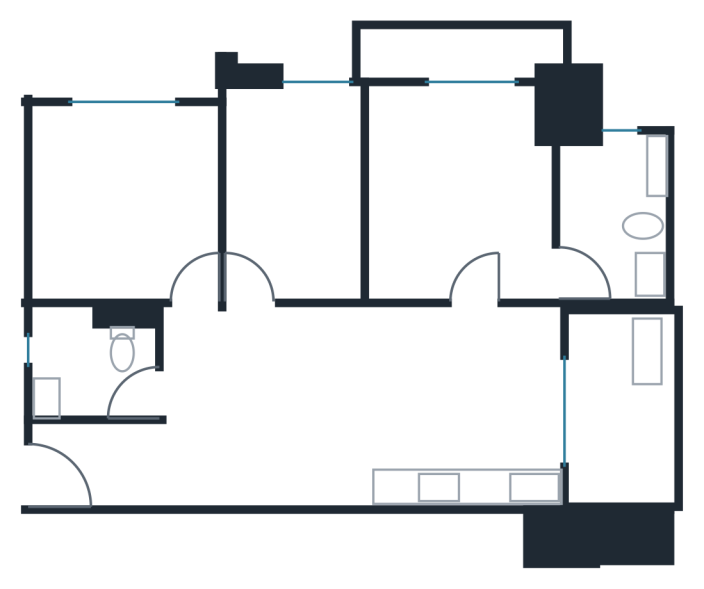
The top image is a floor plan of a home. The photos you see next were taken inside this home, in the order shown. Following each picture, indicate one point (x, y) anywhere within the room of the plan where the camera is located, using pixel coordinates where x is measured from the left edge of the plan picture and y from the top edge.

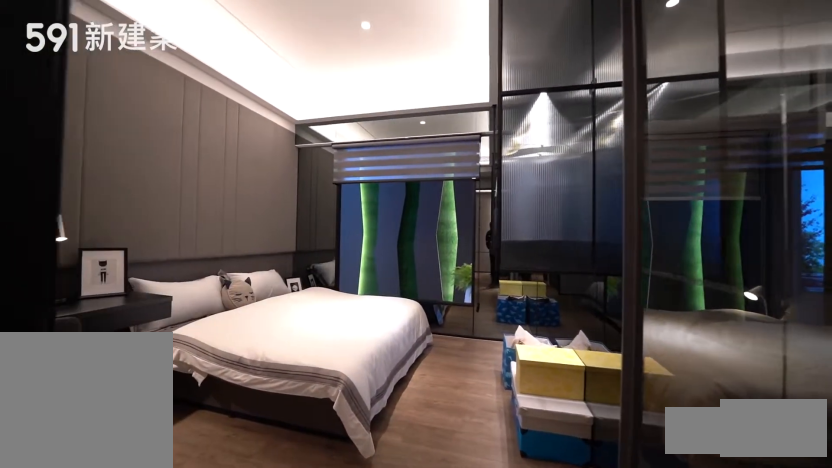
(120, 198)
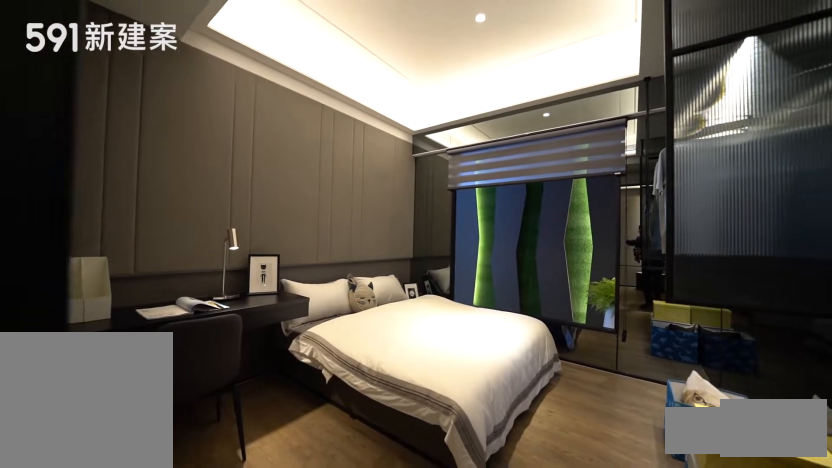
(120, 198)
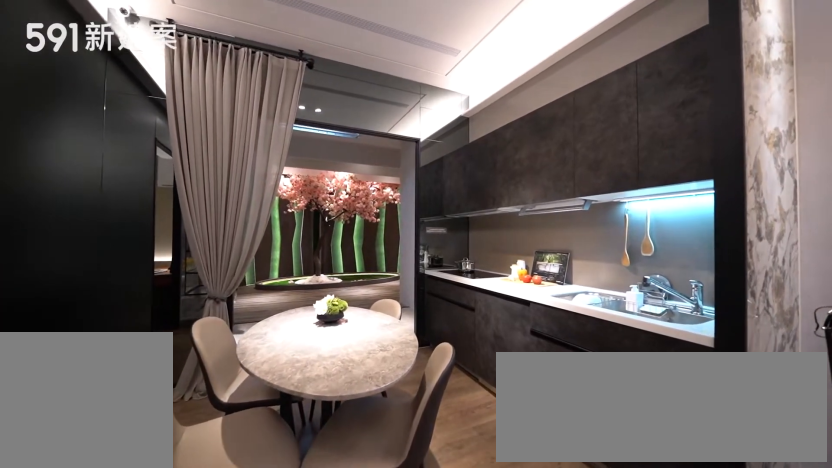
(468, 408)
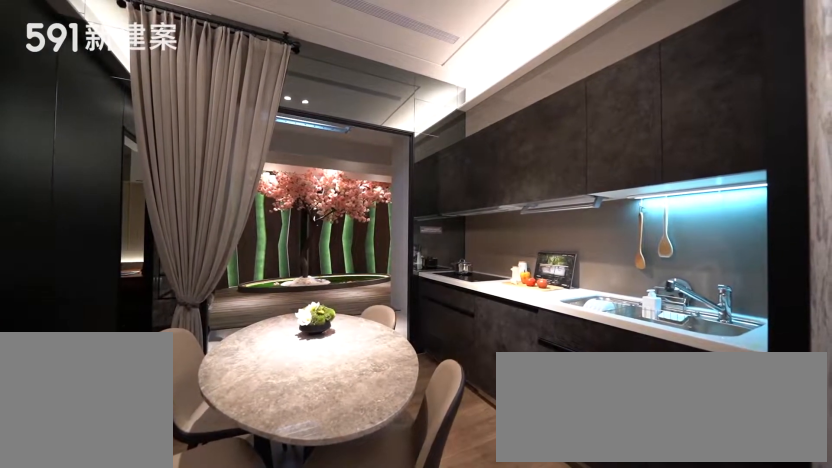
(468, 408)
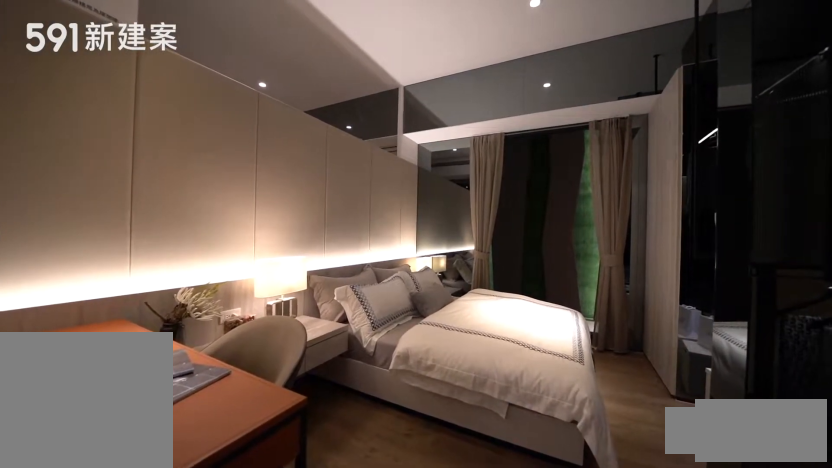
(463, 186)
